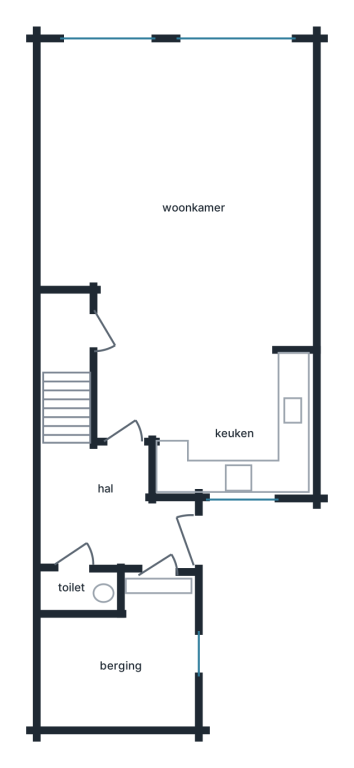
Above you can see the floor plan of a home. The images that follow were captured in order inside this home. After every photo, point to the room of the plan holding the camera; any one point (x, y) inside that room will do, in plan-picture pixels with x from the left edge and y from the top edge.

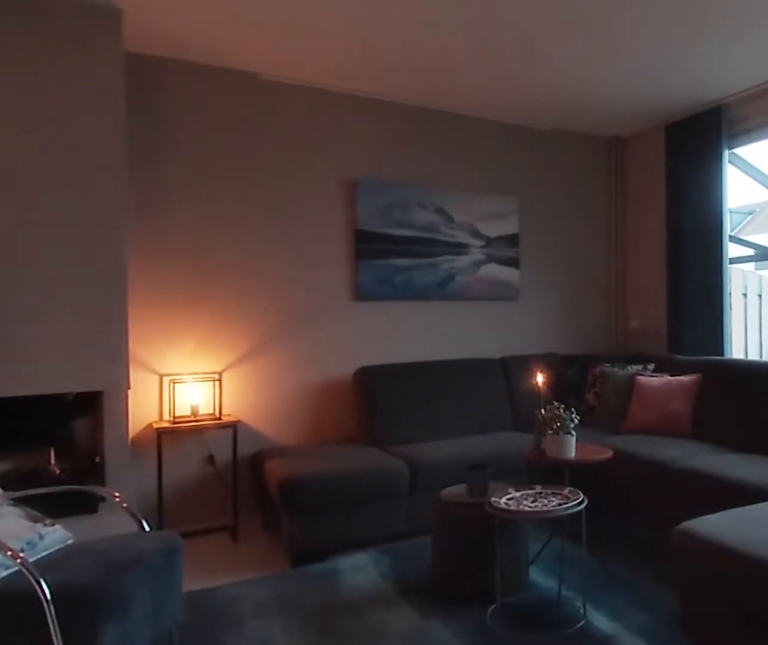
(125, 147)
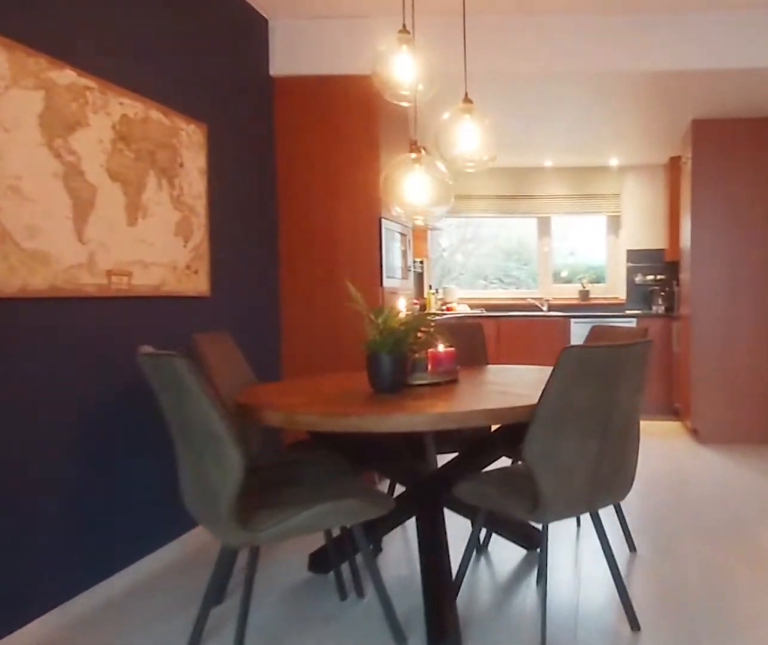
(125, 147)
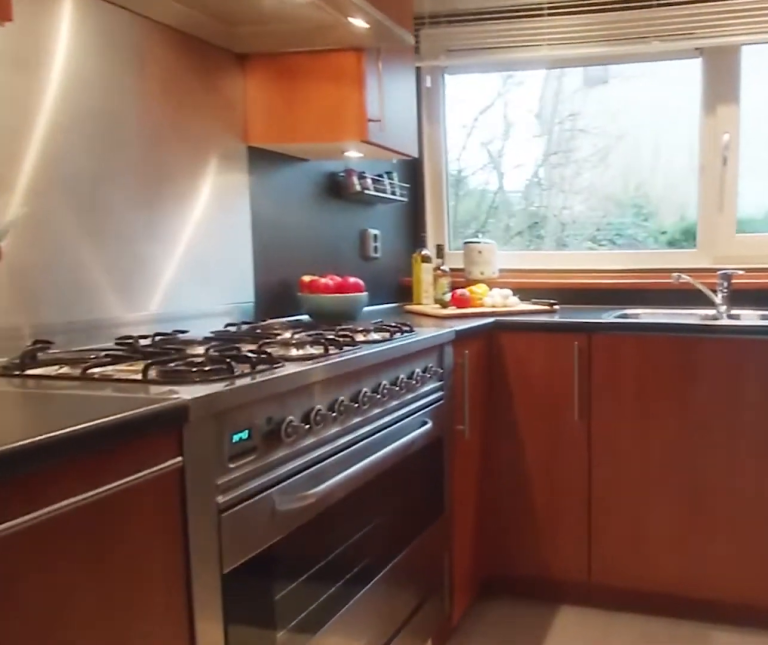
(236, 437)
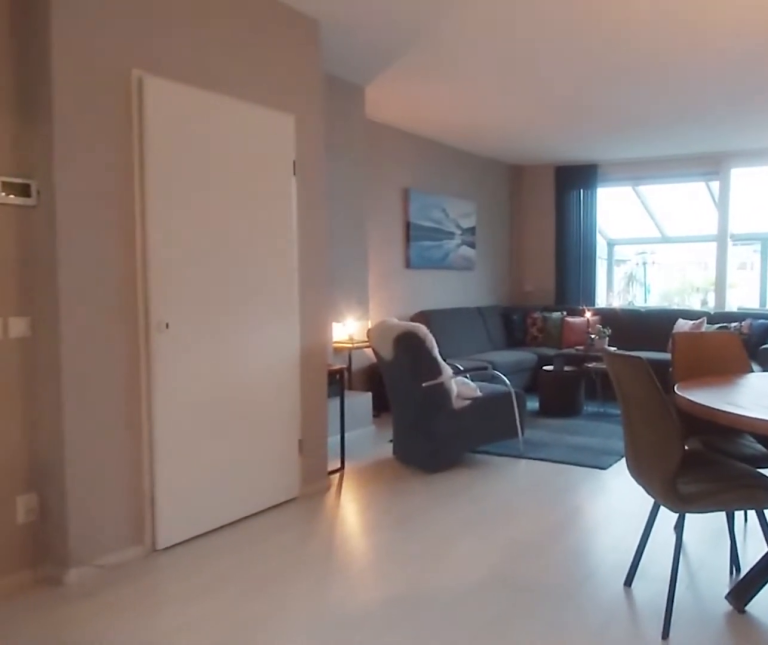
(123, 152)
